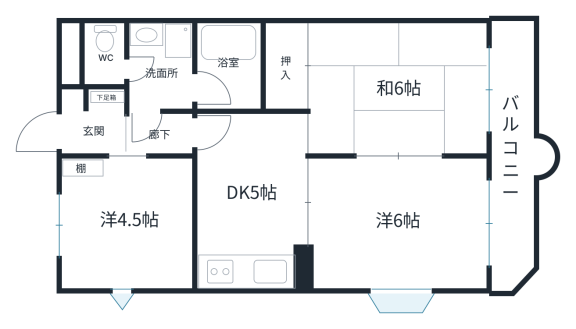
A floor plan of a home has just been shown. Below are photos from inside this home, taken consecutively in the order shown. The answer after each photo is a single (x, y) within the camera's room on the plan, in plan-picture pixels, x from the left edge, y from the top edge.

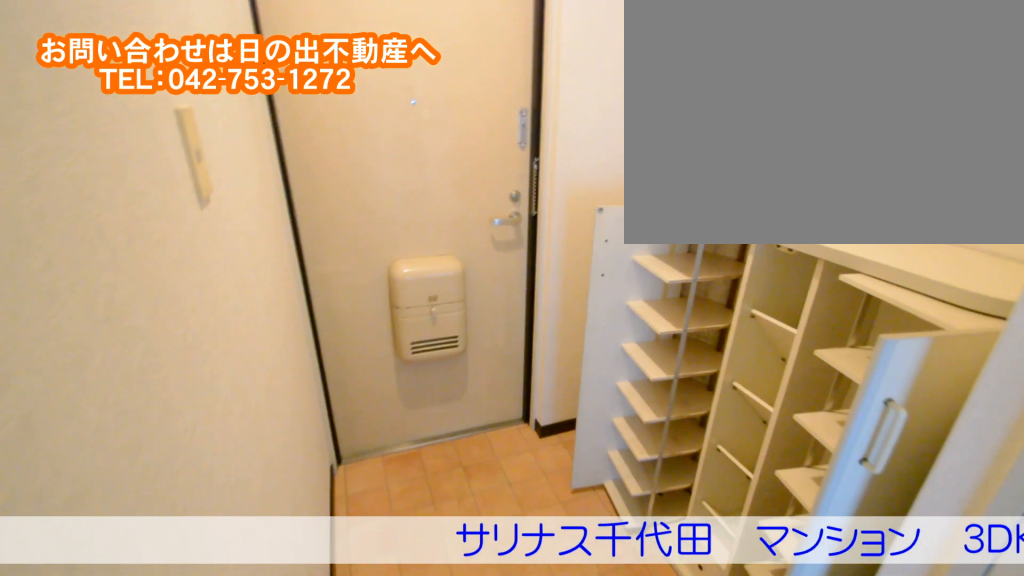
(115, 130)
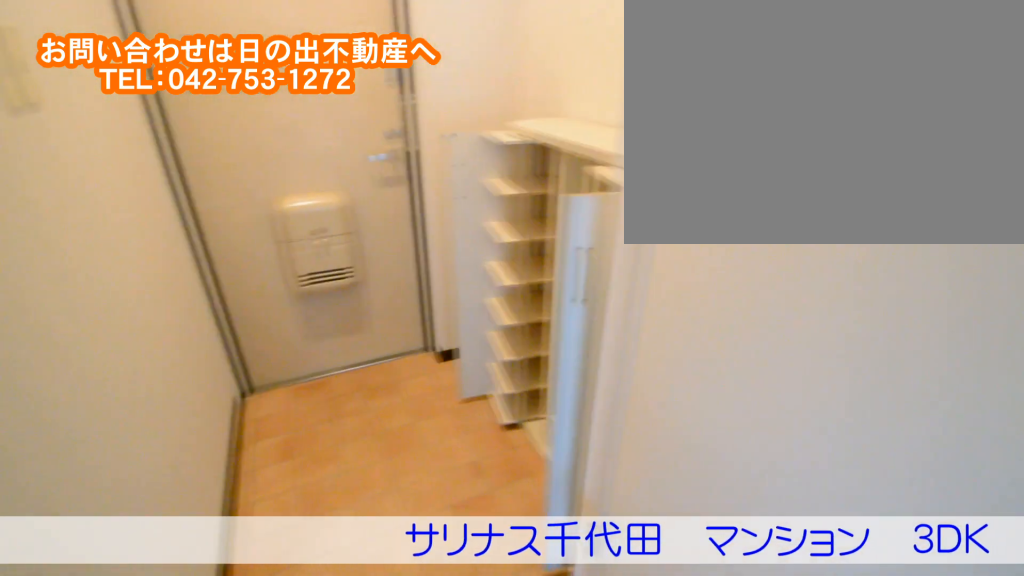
(115, 130)
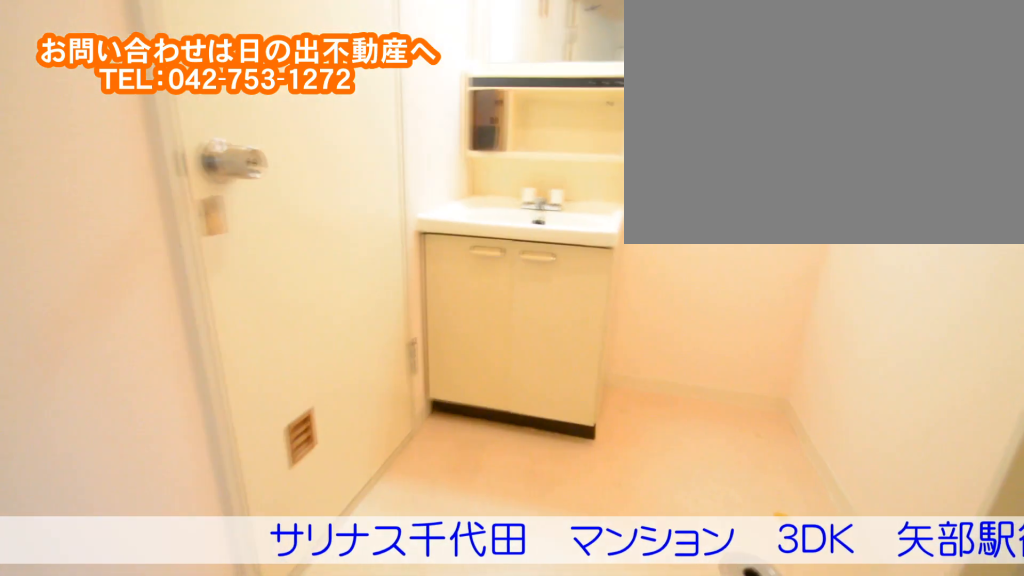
(161, 84)
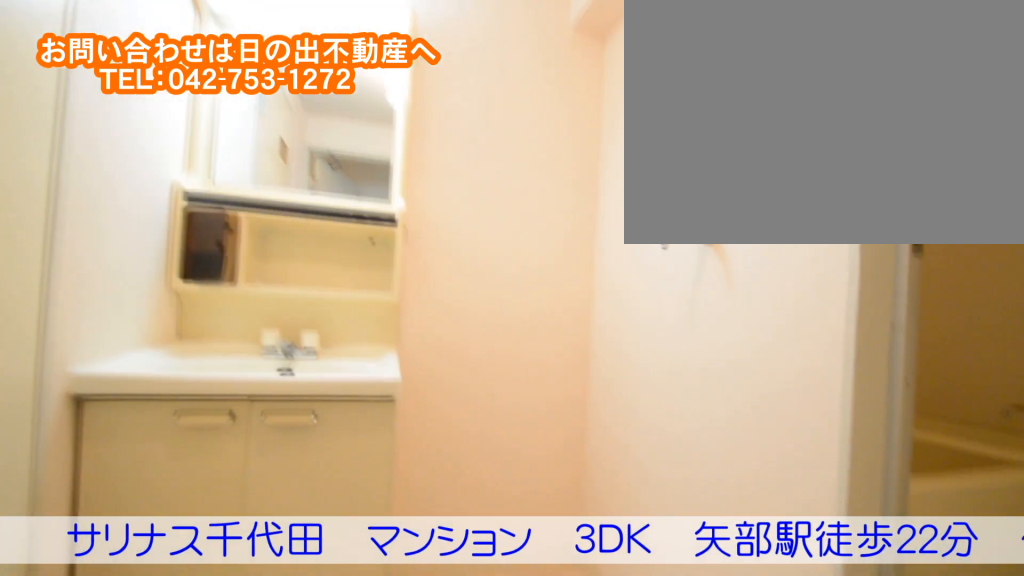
(161, 84)
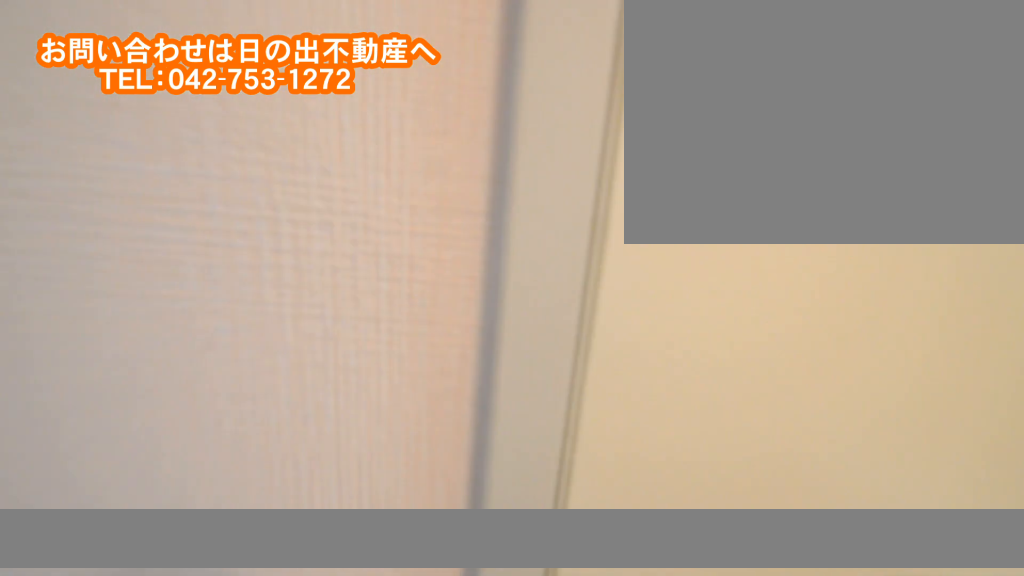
(161, 84)
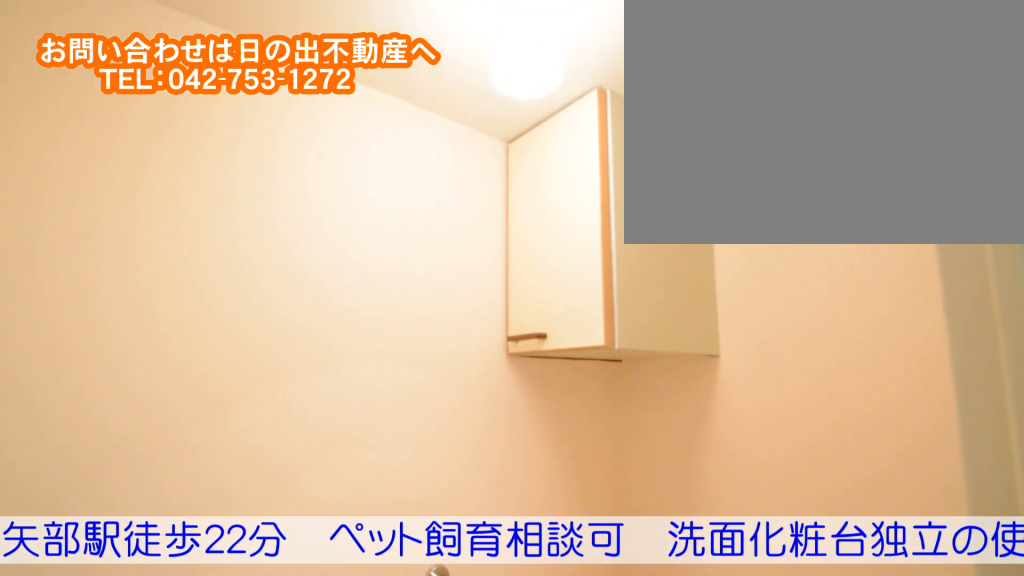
(104, 55)
